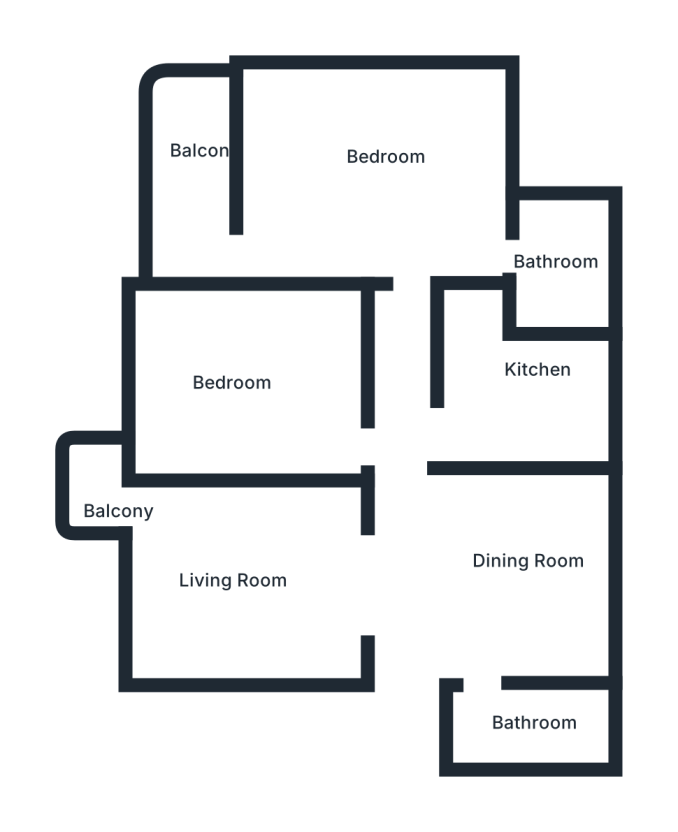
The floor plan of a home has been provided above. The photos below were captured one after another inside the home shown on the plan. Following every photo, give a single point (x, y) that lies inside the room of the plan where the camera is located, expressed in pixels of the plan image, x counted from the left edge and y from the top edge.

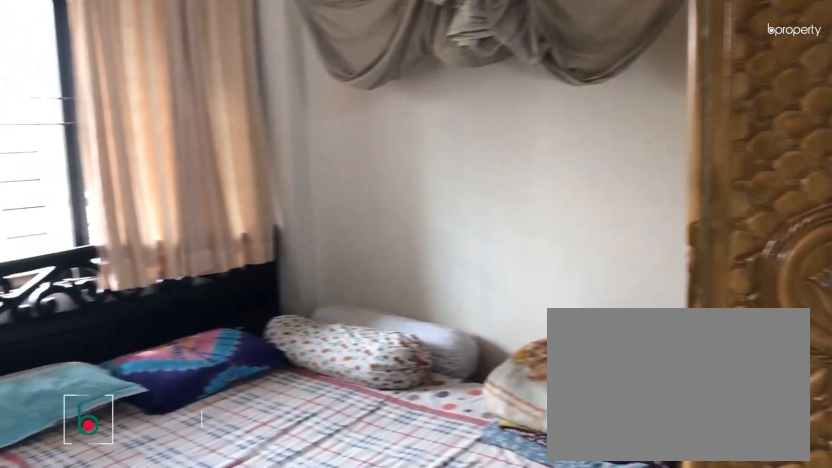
(367, 159)
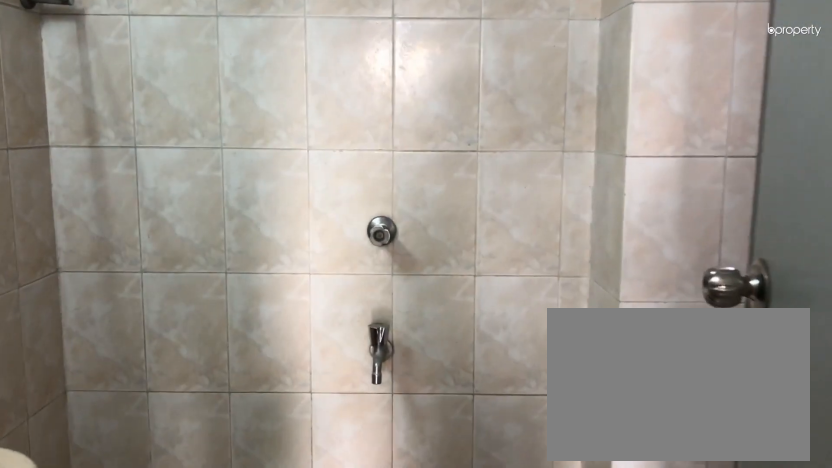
(562, 265)
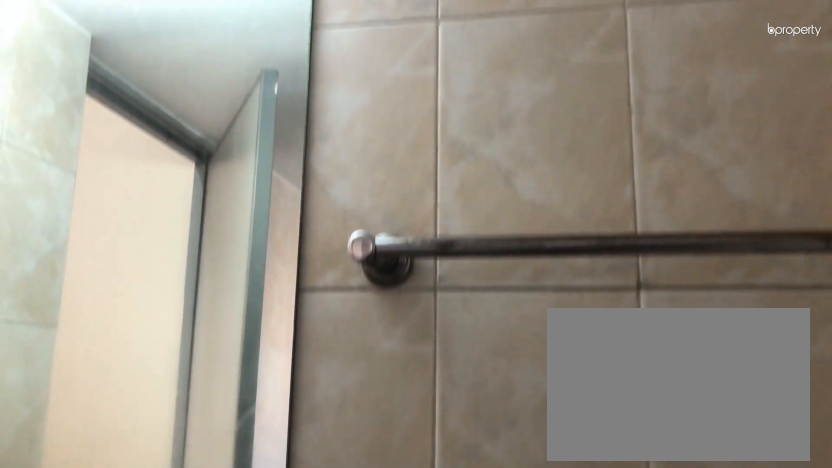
(563, 265)
